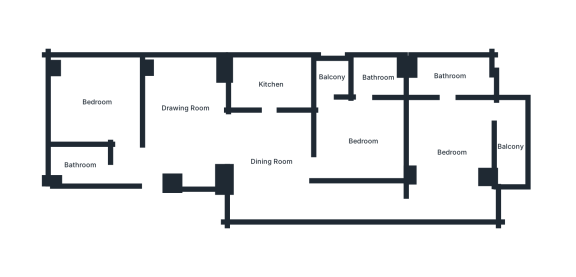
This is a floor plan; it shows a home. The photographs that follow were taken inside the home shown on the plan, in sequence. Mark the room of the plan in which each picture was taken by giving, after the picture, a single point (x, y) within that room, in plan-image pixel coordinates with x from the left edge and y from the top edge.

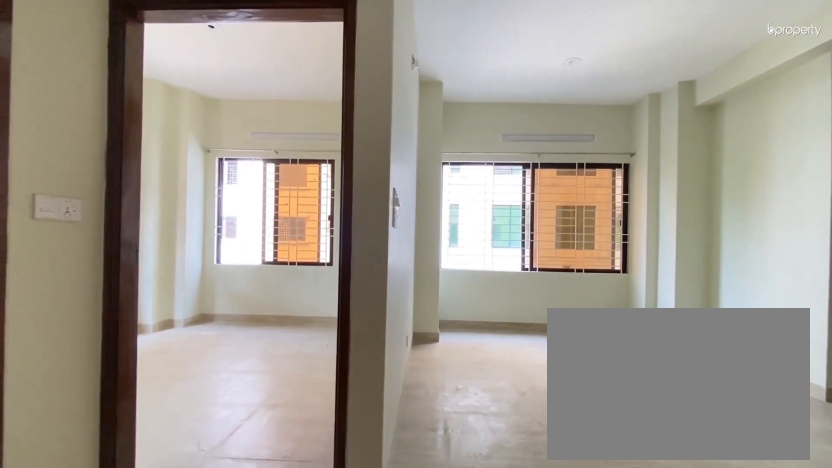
(153, 166)
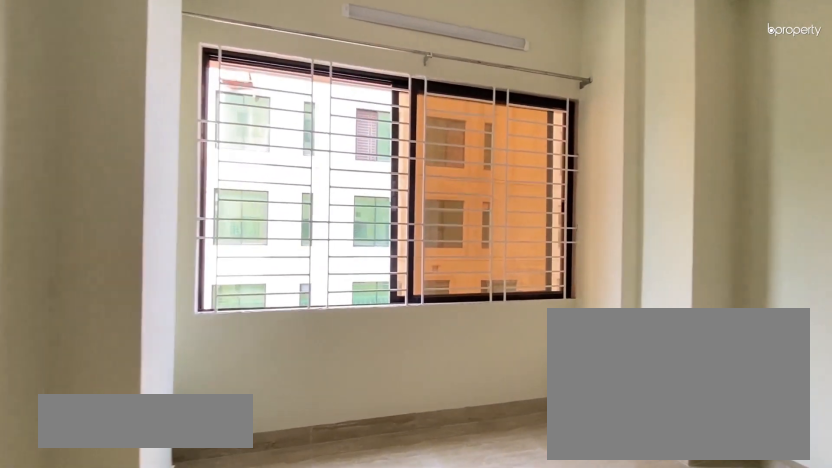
(186, 108)
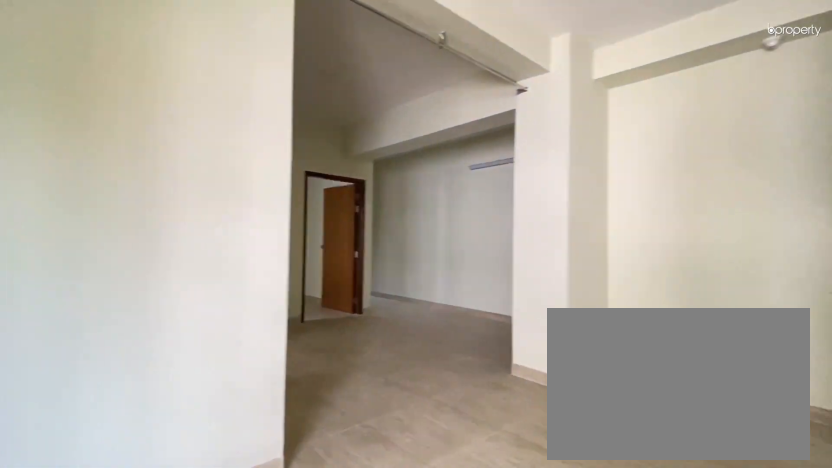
(186, 108)
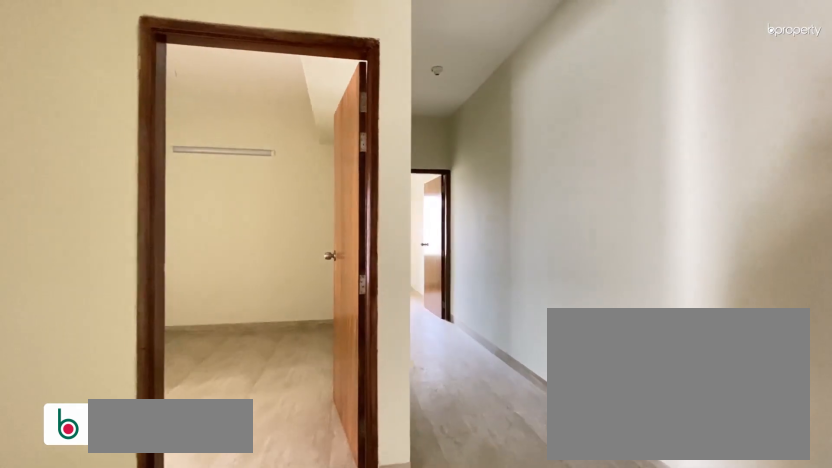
(271, 161)
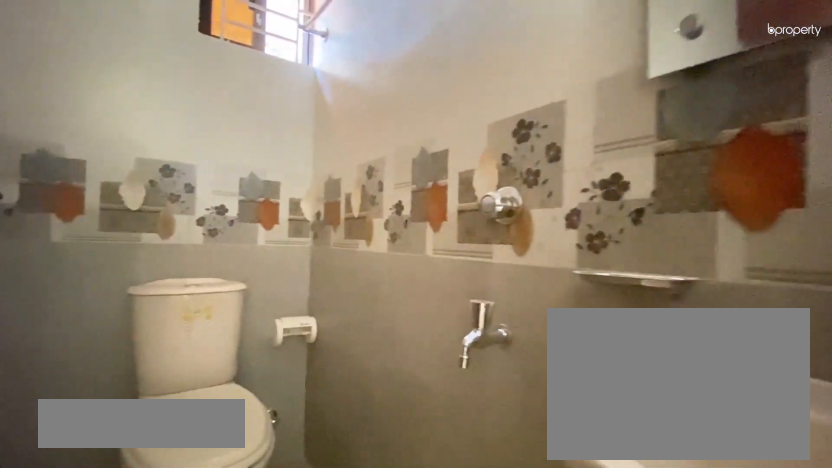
(78, 165)
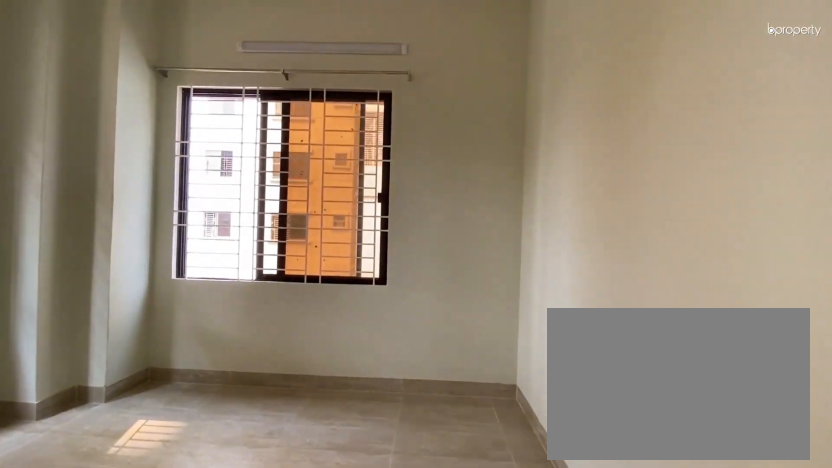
(101, 106)
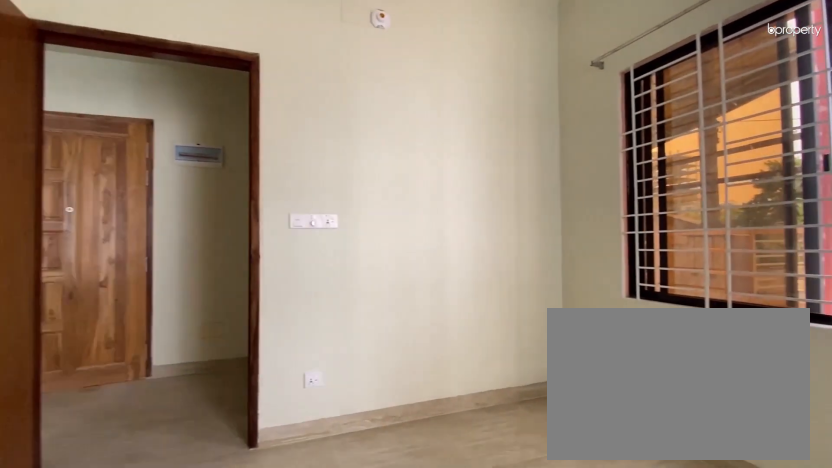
(96, 102)
